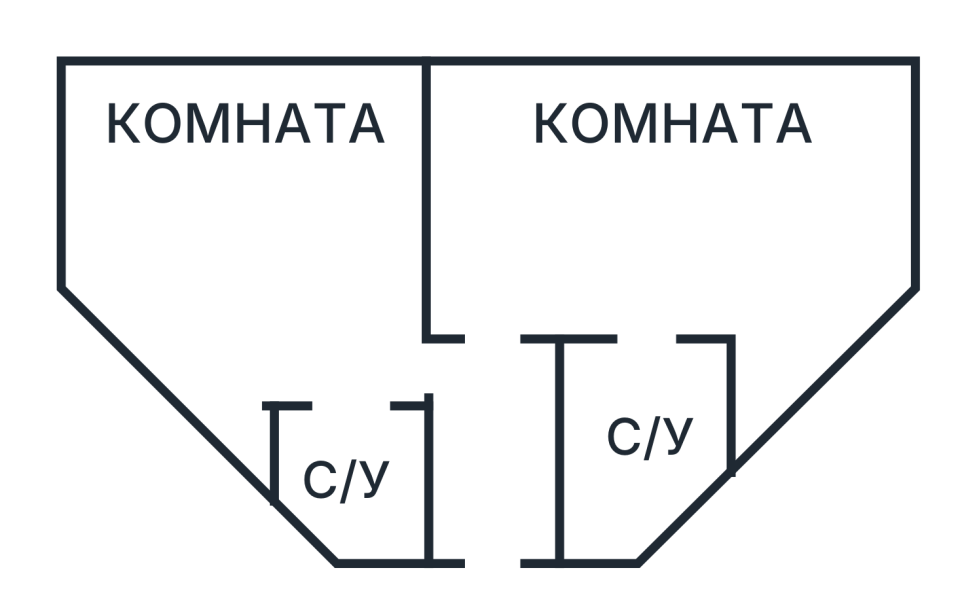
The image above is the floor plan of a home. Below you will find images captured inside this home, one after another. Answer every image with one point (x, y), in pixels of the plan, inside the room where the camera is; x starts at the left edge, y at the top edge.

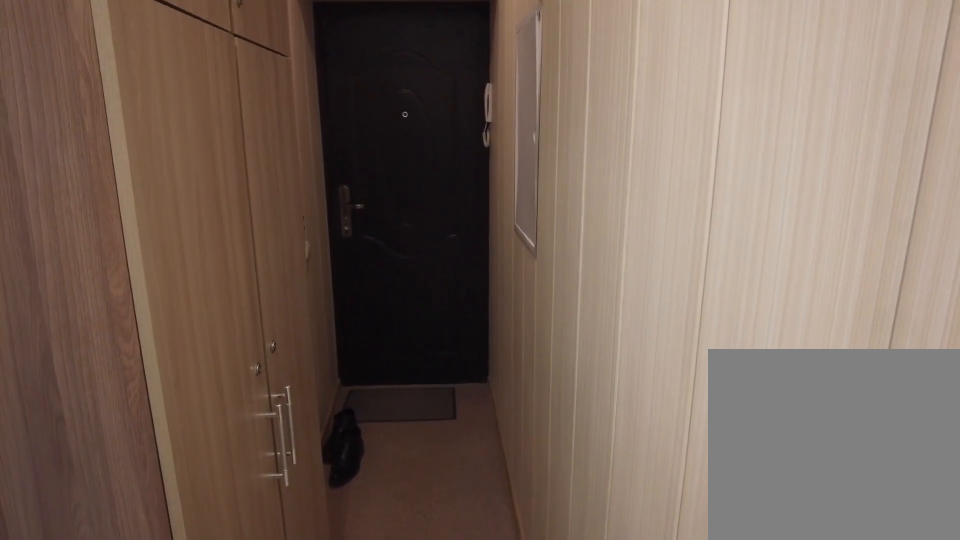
(504, 475)
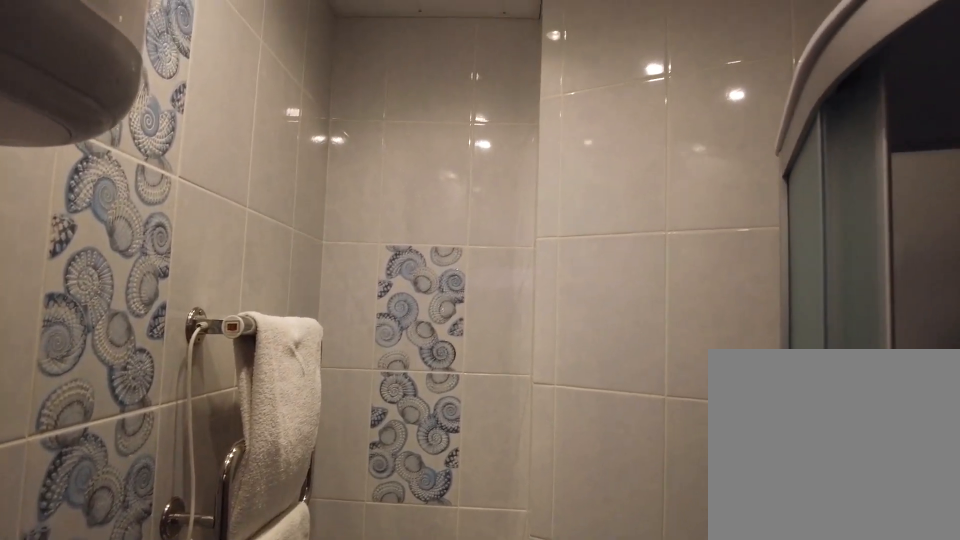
(370, 459)
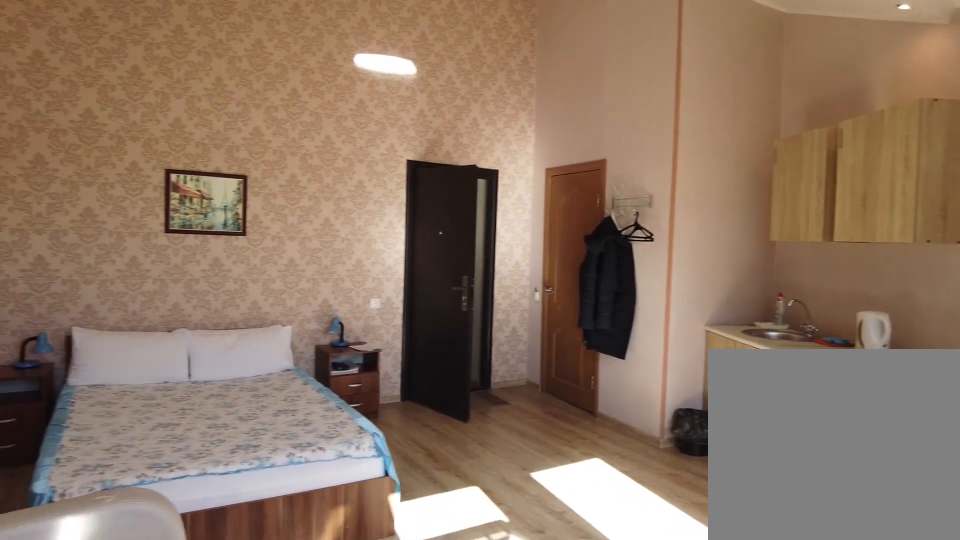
(355, 157)
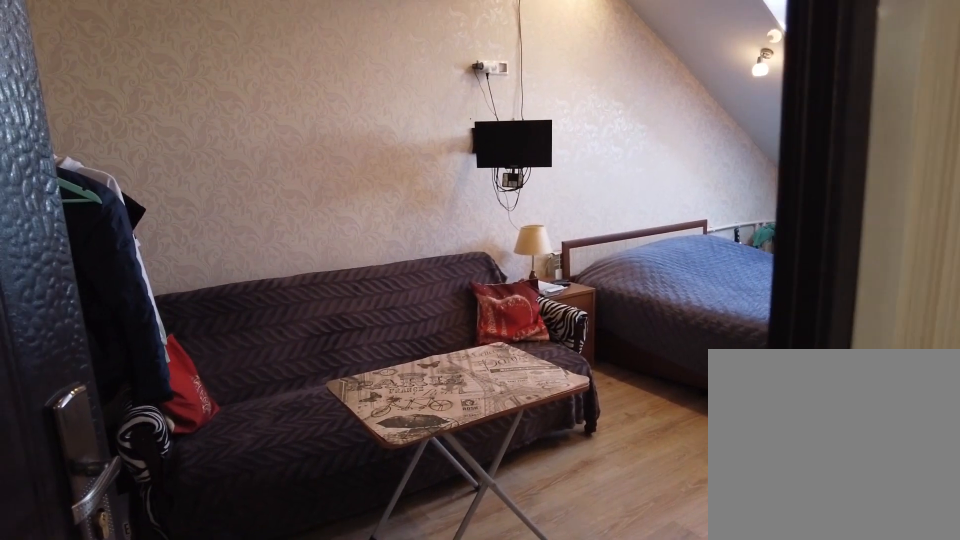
(539, 290)
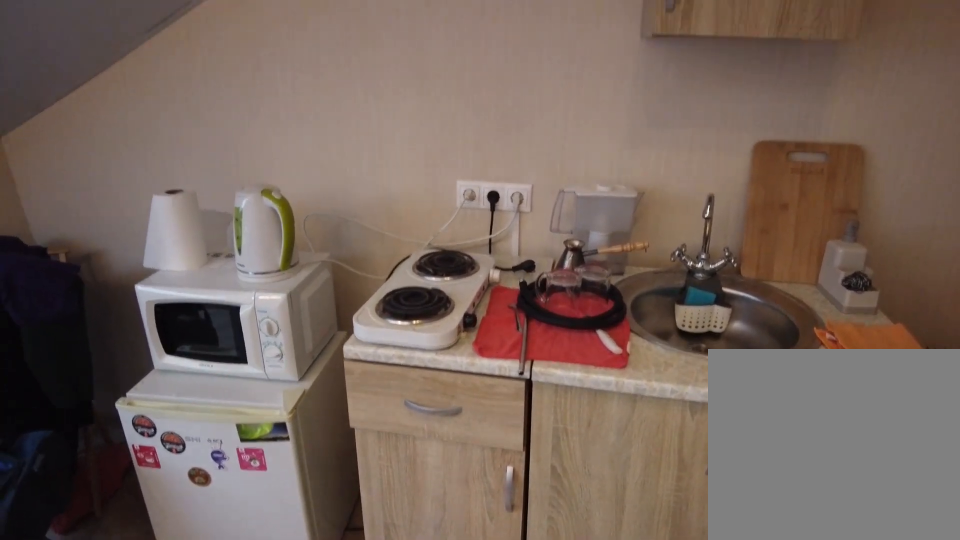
(539, 290)
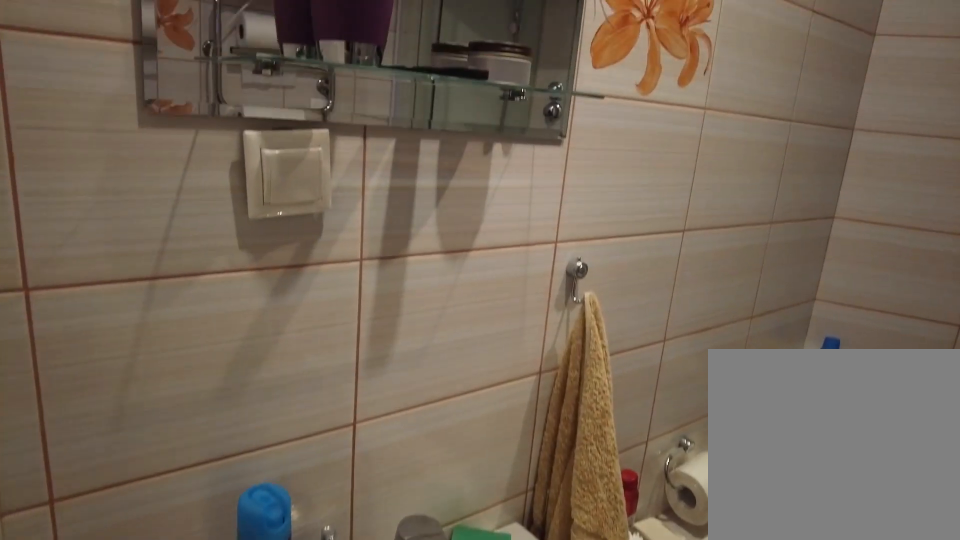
(662, 396)
